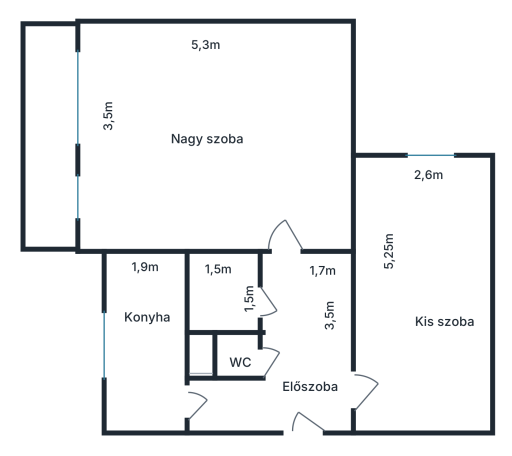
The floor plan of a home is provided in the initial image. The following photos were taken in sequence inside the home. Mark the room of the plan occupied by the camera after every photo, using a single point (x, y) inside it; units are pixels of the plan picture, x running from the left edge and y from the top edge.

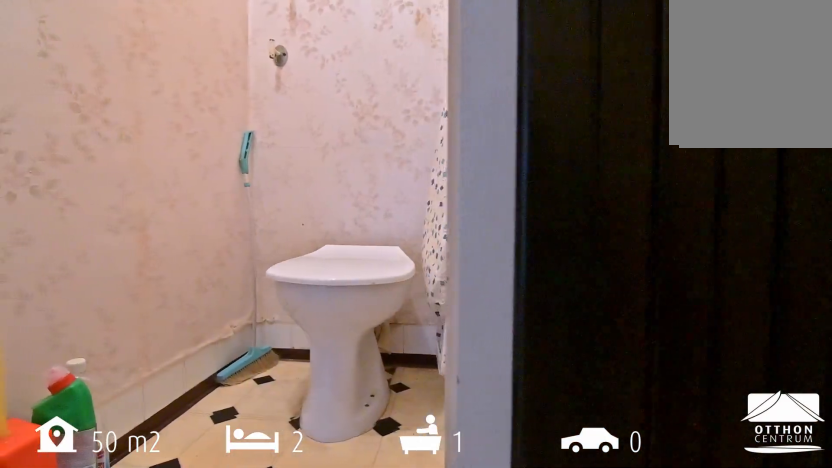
(242, 352)
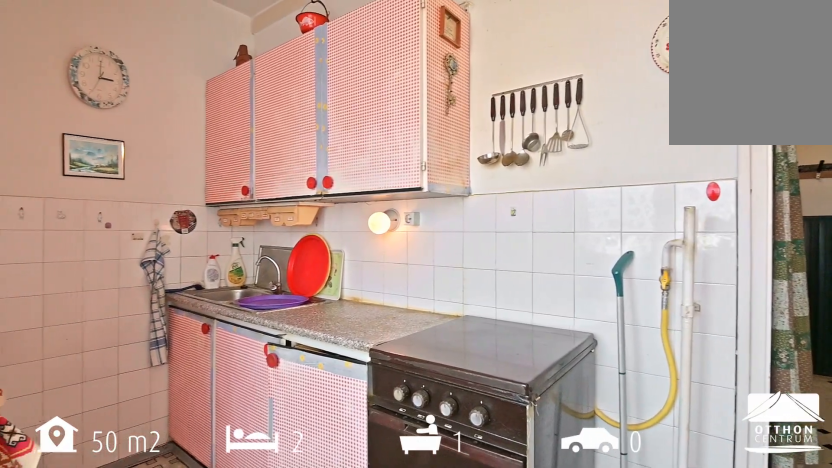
(149, 335)
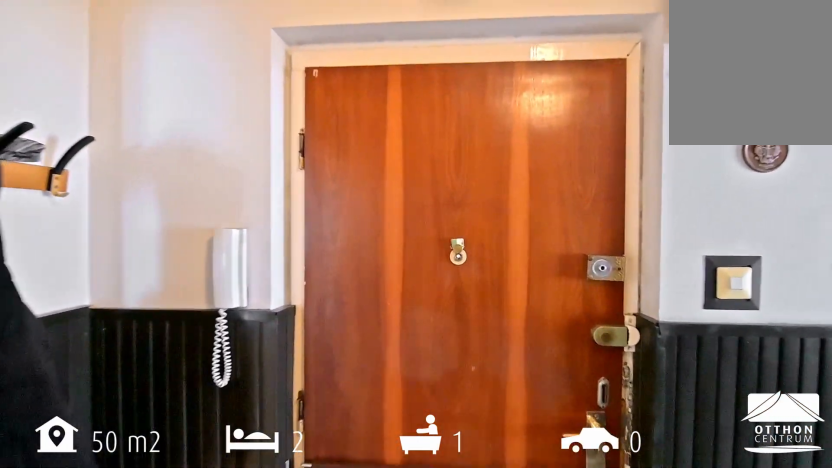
(309, 420)
